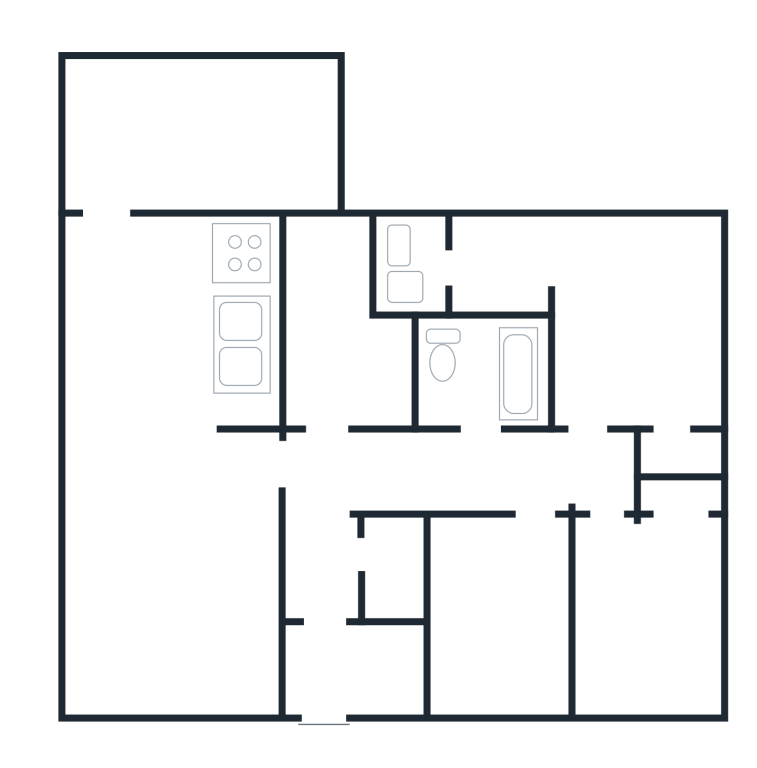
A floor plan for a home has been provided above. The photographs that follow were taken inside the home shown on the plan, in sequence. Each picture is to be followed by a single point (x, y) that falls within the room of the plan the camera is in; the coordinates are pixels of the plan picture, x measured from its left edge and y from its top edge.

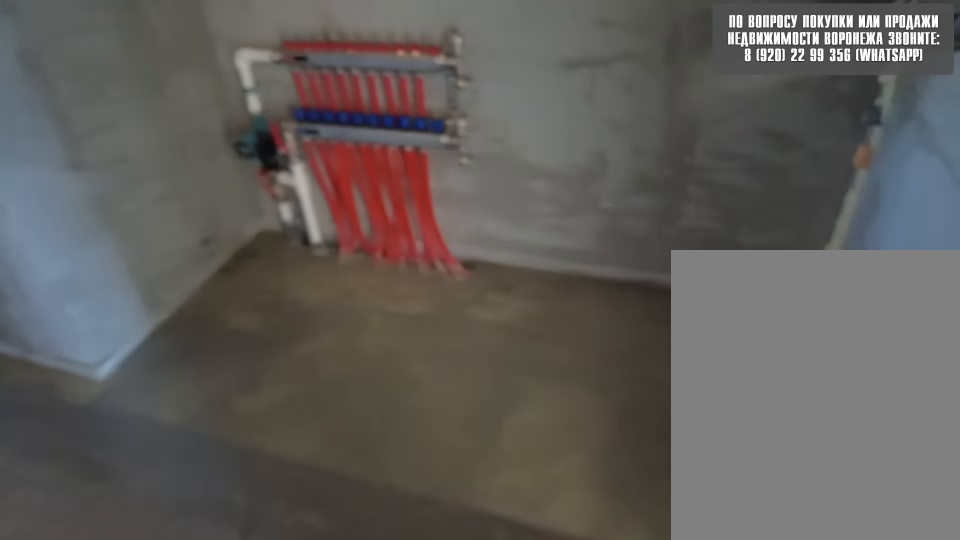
(353, 384)
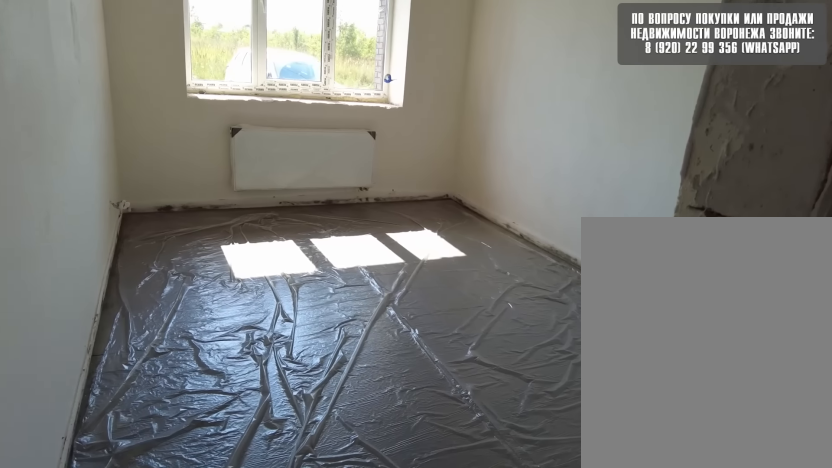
(522, 606)
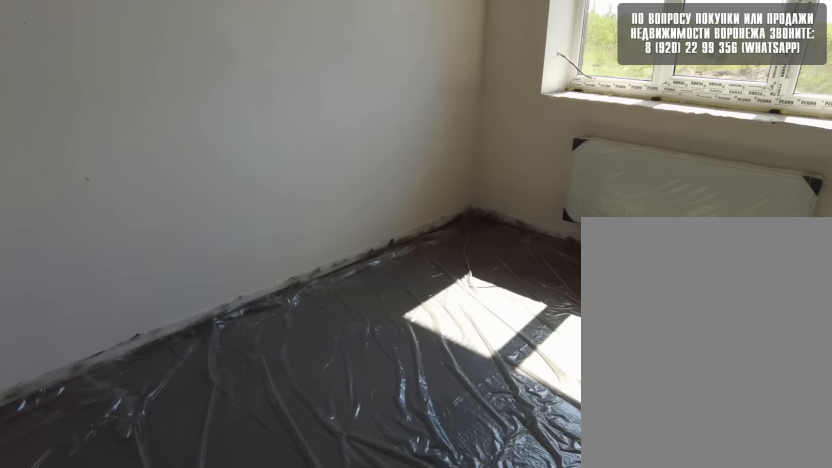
(628, 608)
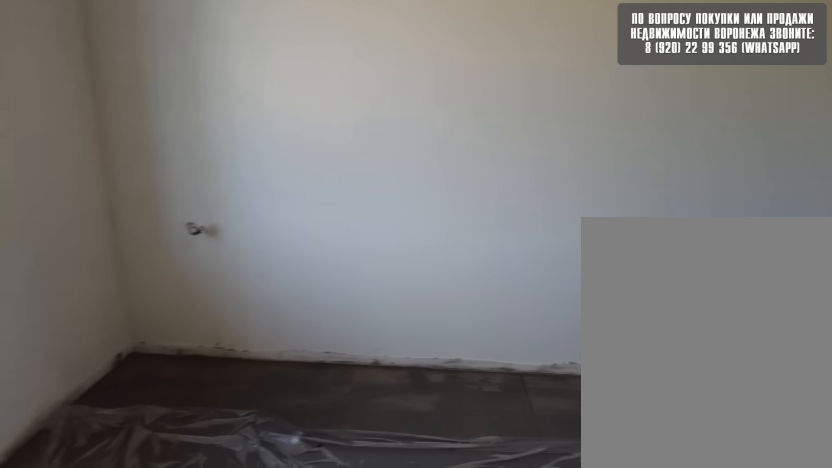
(624, 417)
